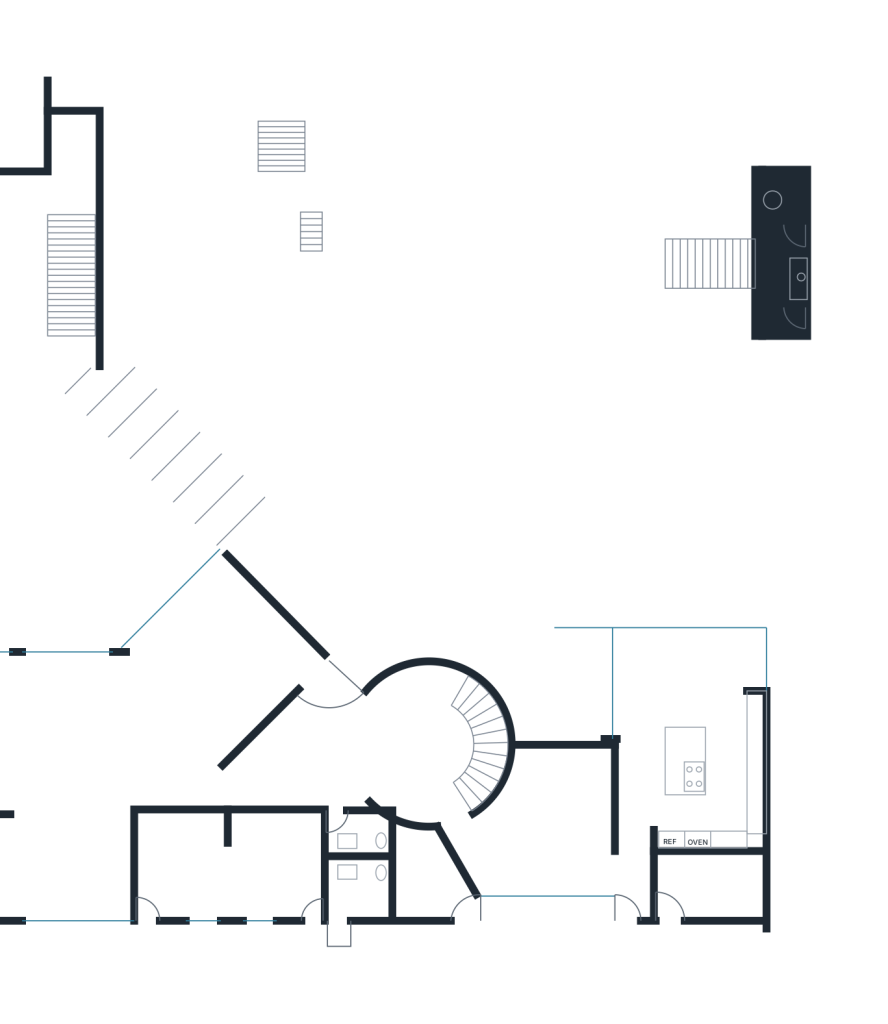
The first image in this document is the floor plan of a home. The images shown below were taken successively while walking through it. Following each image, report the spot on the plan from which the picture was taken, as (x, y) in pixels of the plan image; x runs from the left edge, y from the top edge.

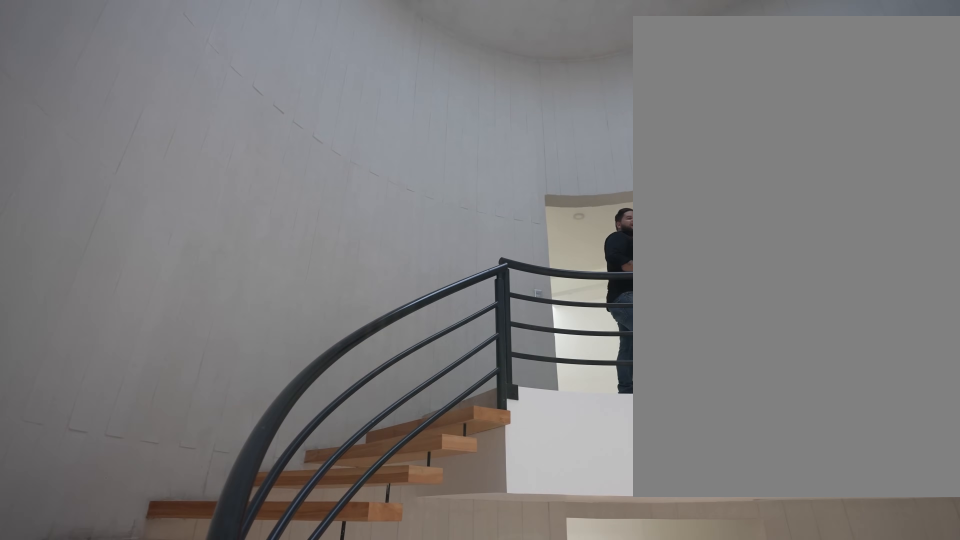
(391, 737)
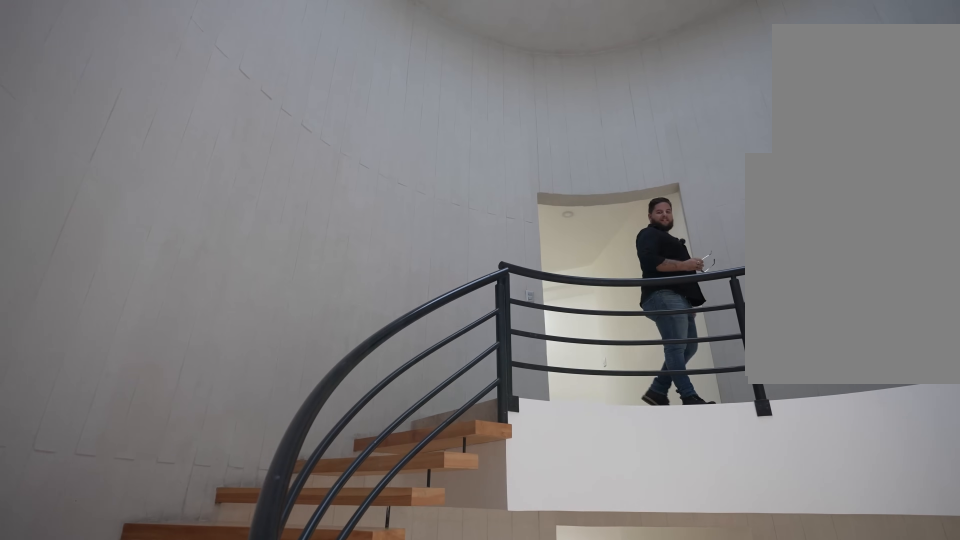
(392, 729)
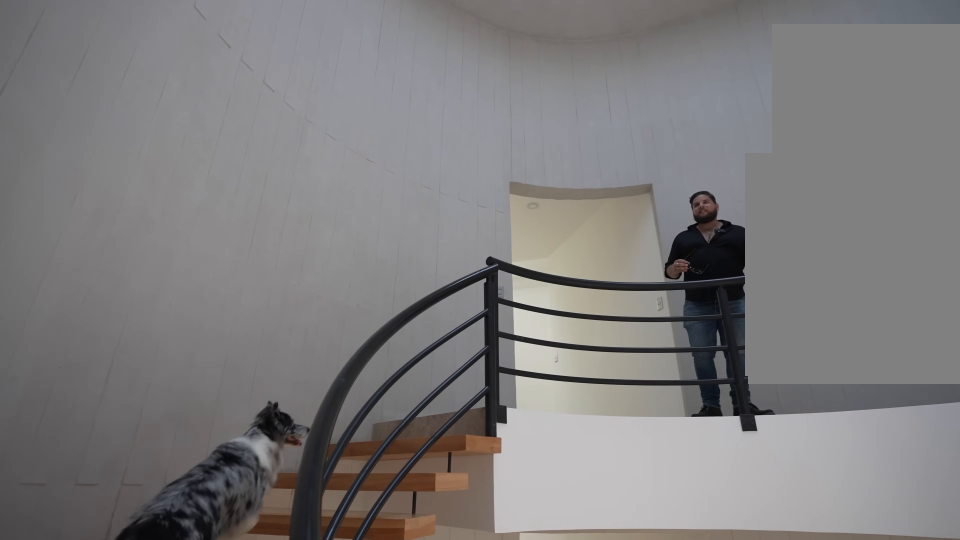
(410, 701)
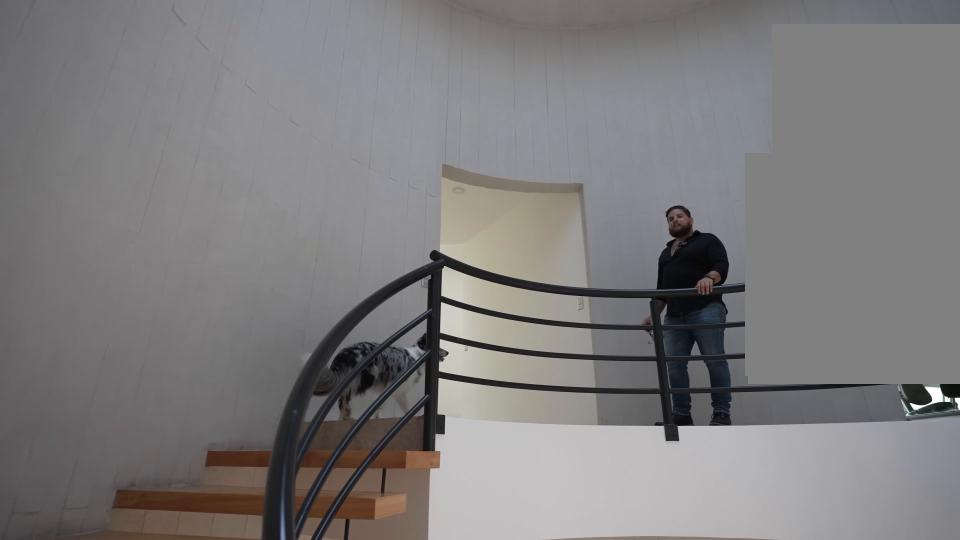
(420, 692)
